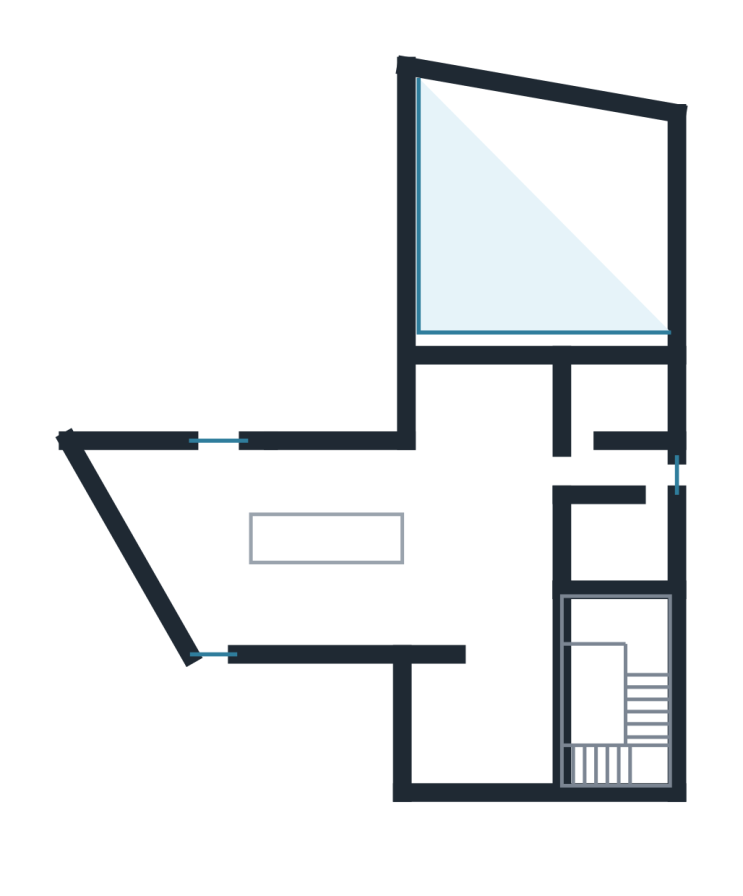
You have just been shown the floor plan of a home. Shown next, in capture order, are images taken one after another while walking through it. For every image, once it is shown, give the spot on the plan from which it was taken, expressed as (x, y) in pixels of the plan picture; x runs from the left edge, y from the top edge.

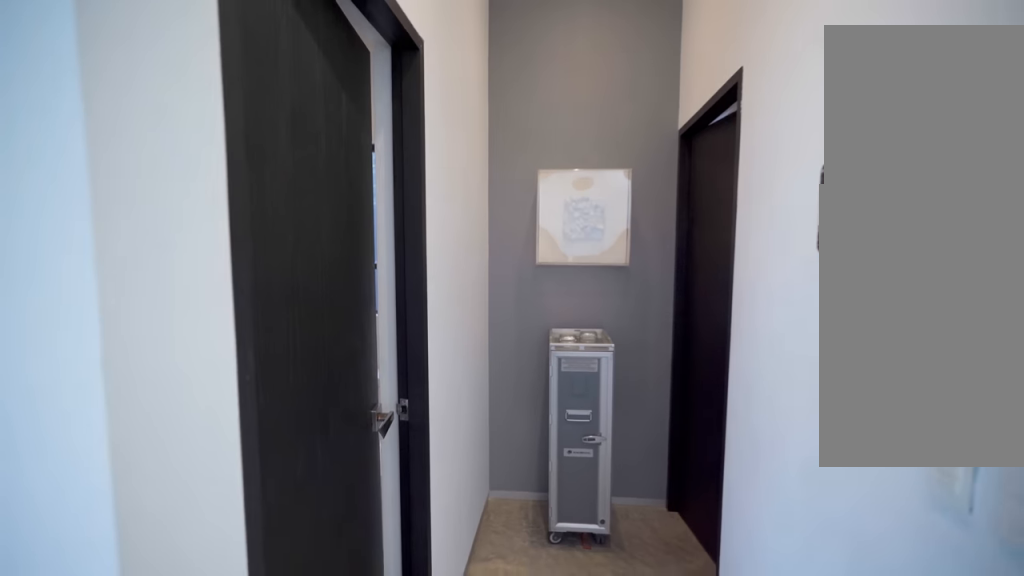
(639, 470)
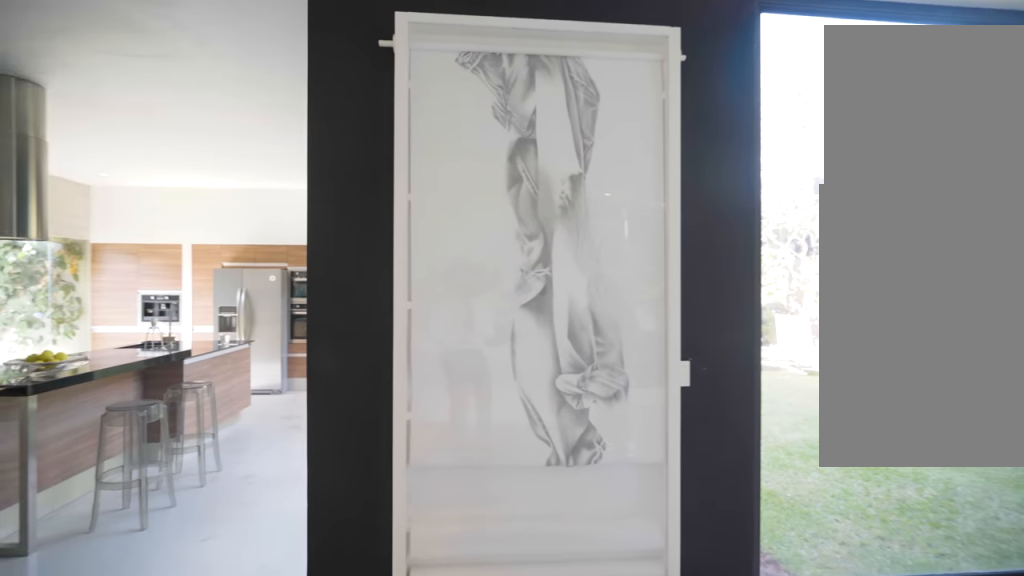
(511, 443)
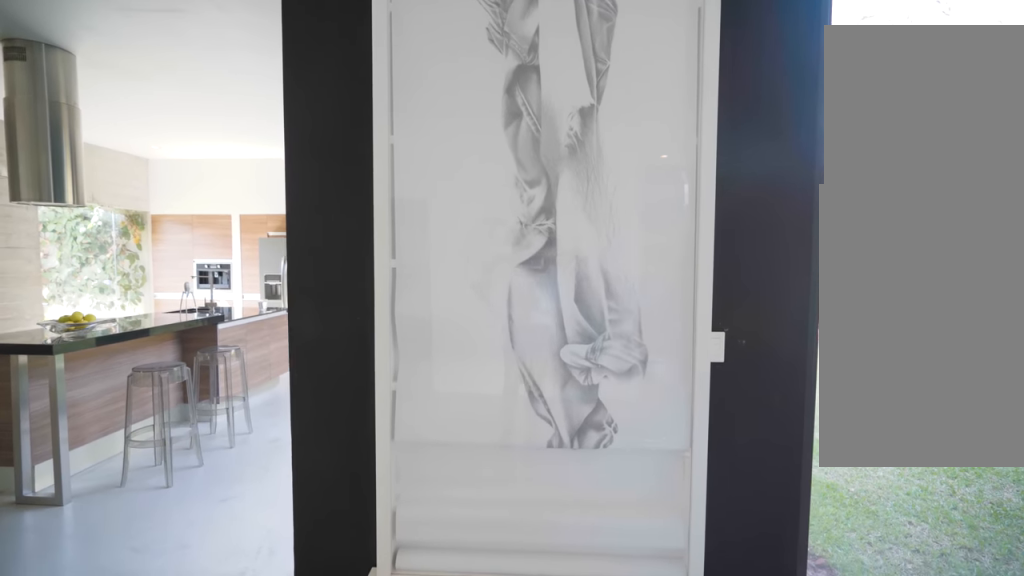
(486, 426)
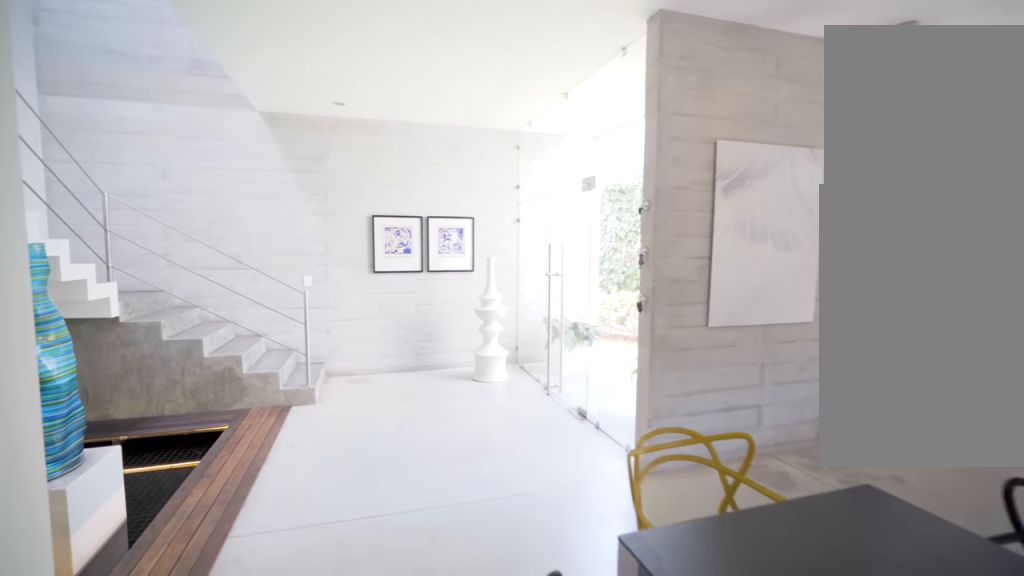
(511, 479)
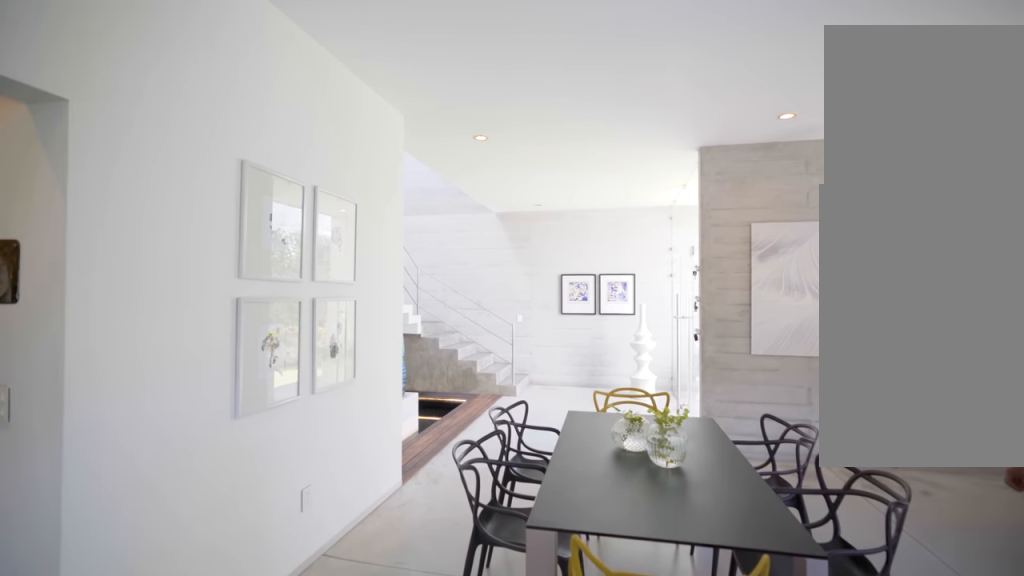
(520, 478)
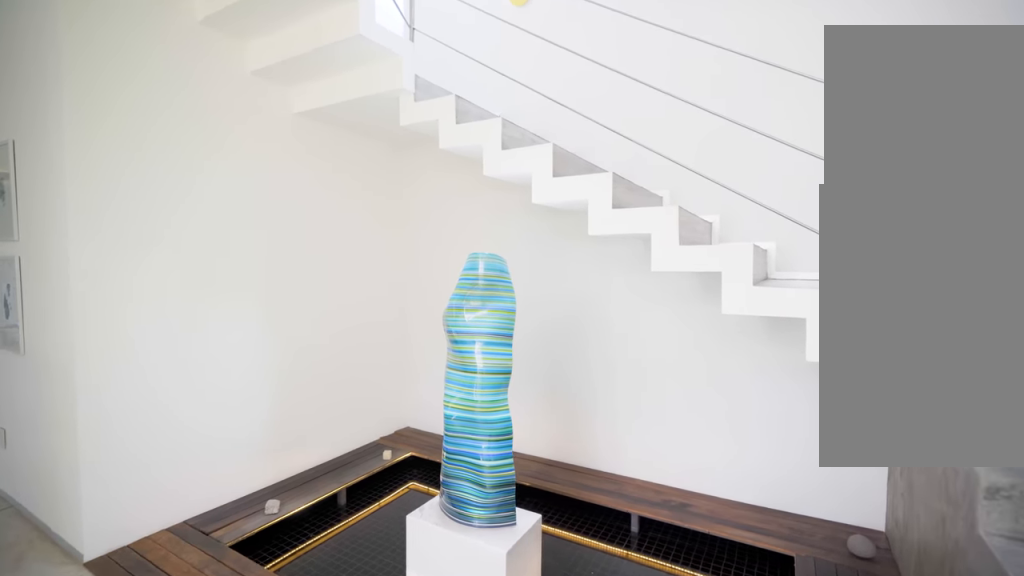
(496, 646)
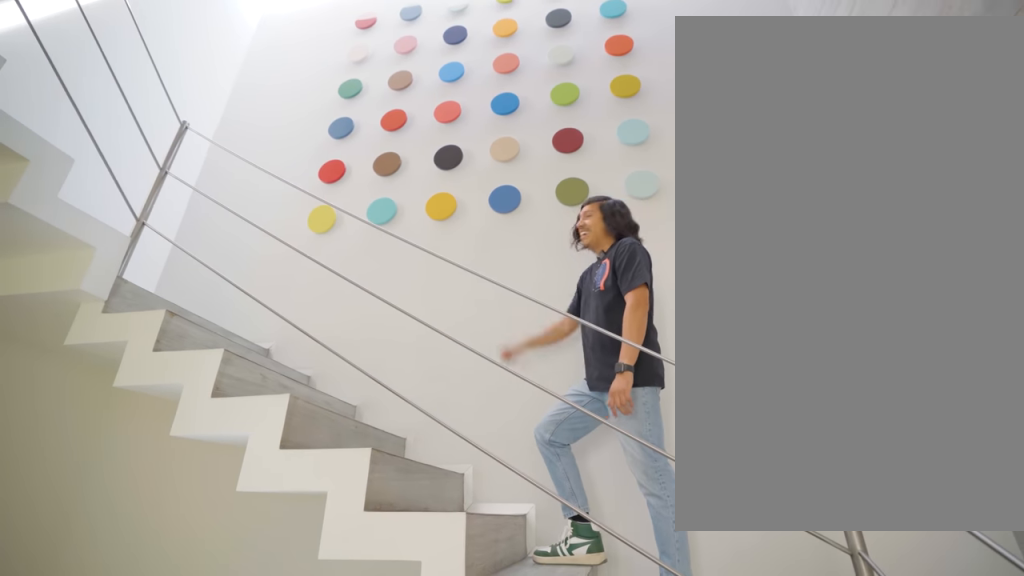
(525, 691)
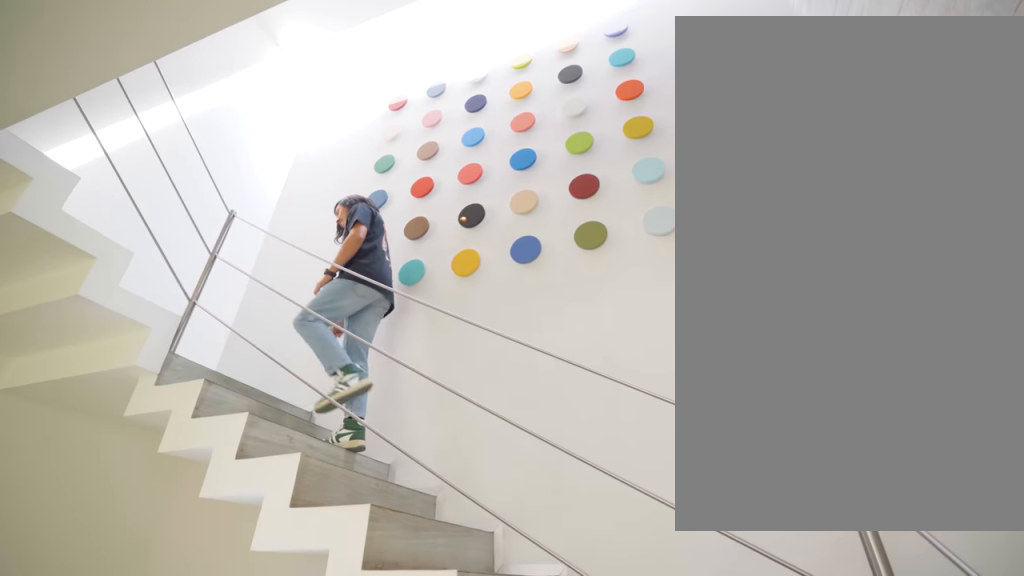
(525, 692)
